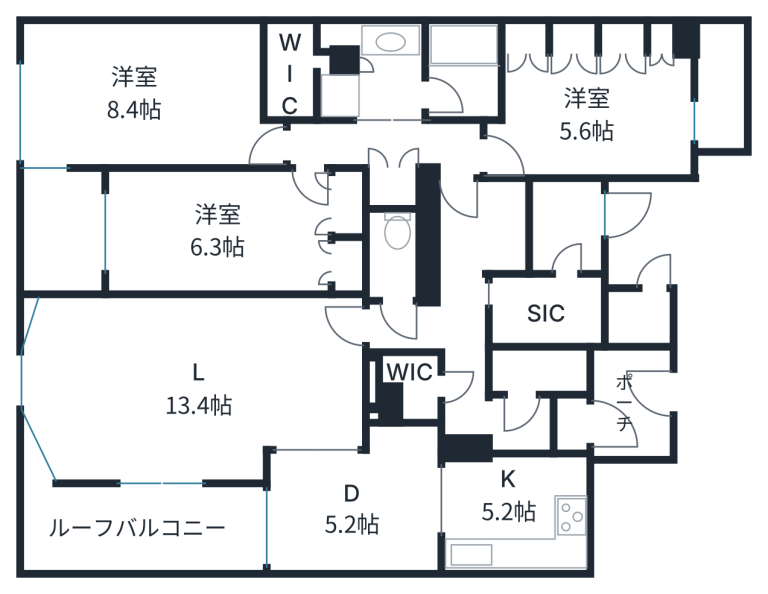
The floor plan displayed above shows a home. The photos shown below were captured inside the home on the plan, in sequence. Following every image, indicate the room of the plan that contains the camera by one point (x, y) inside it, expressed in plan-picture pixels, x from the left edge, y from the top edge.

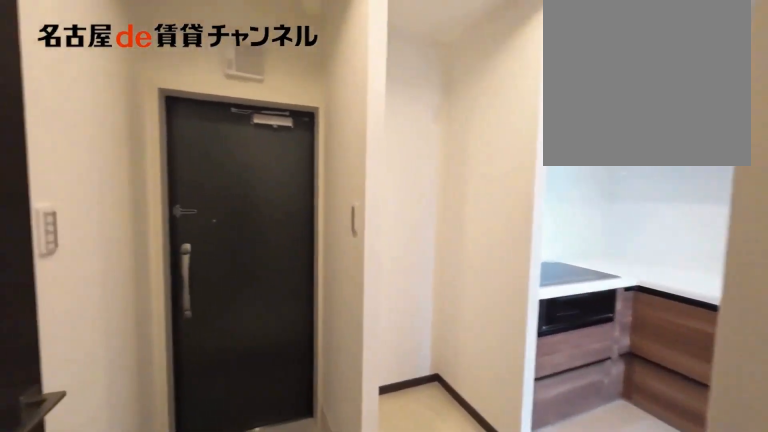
(489, 405)
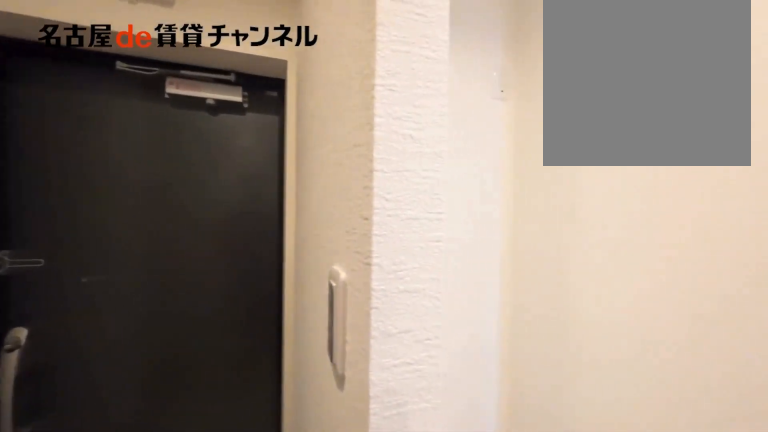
(538, 372)
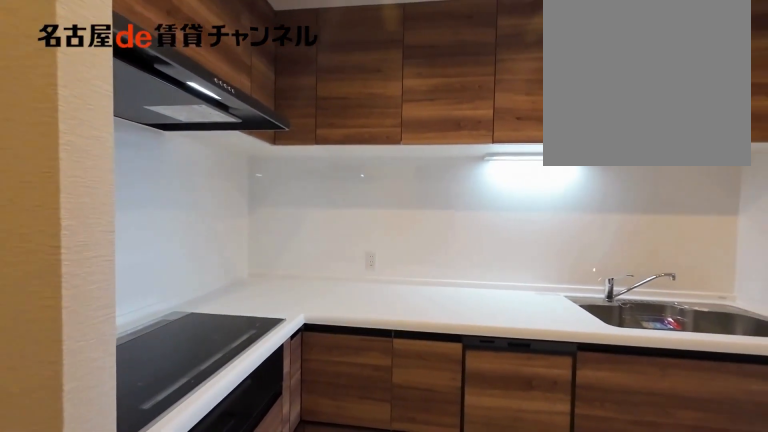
(516, 513)
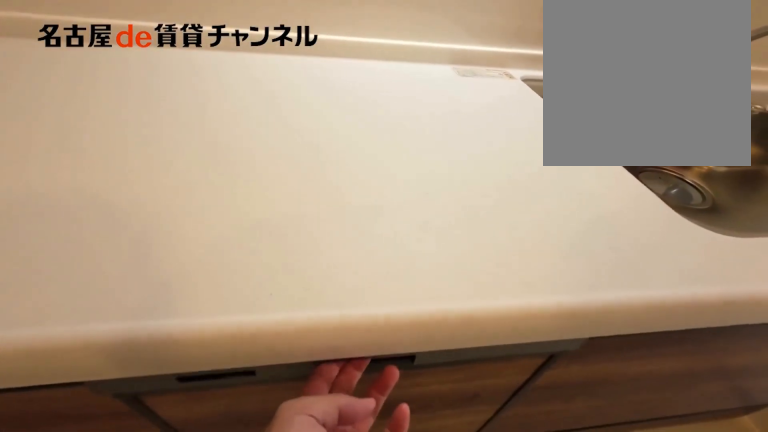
(516, 513)
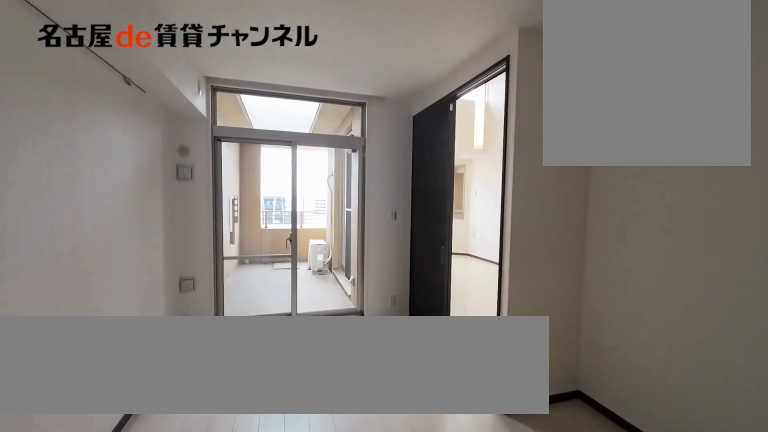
(357, 505)
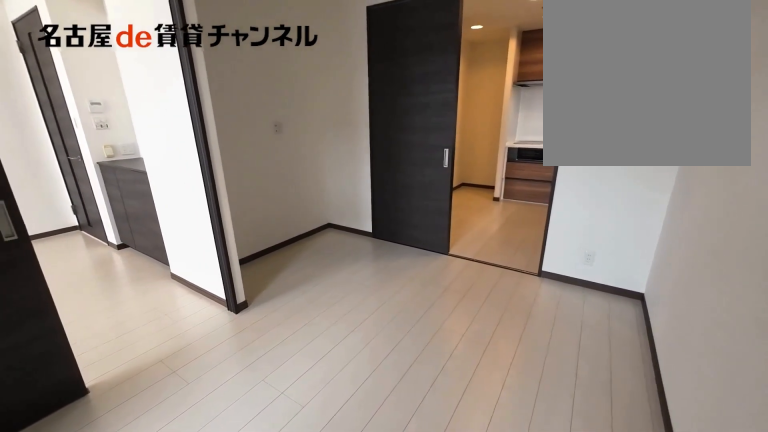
(357, 505)
